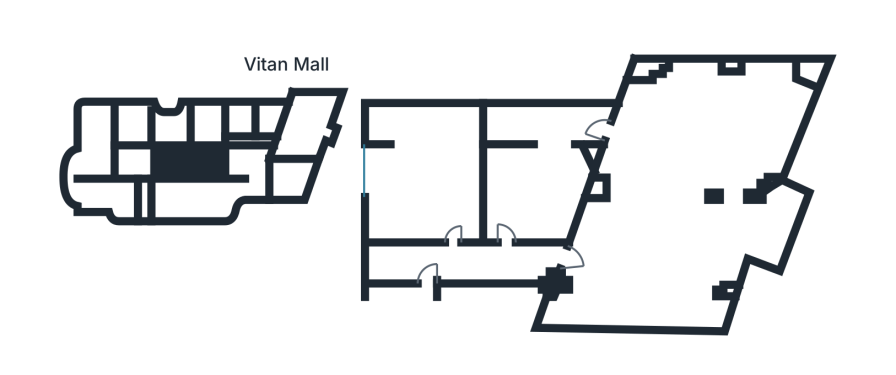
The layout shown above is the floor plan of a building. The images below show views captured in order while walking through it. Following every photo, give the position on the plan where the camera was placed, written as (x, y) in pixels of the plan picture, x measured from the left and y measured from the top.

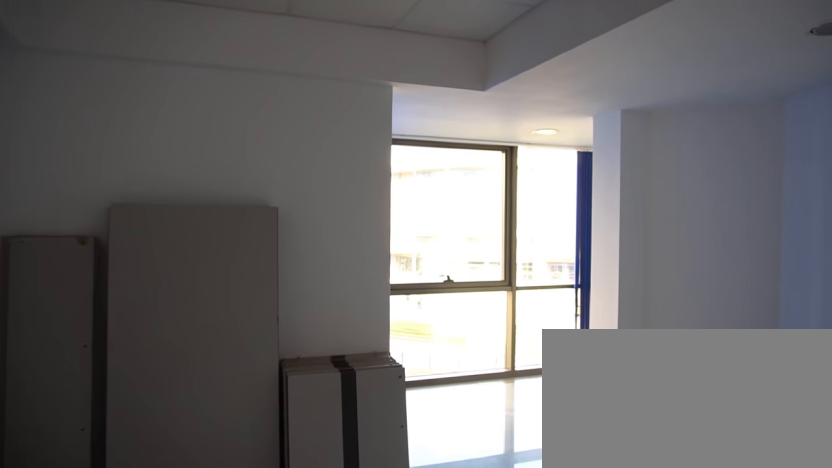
(527, 206)
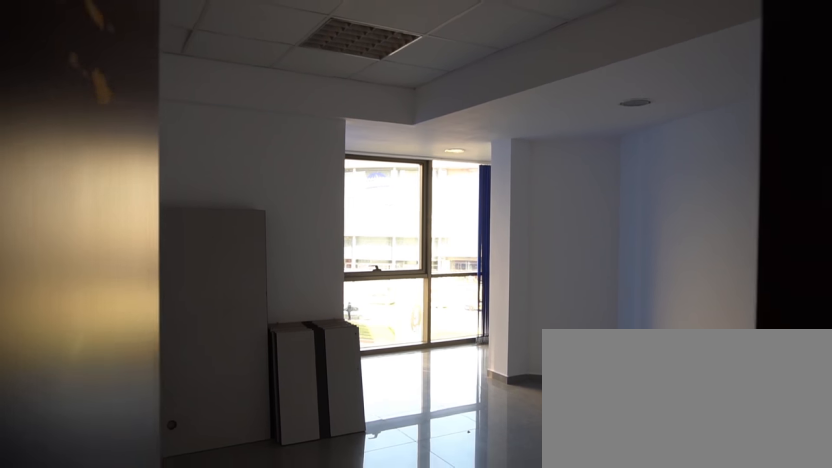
(505, 263)
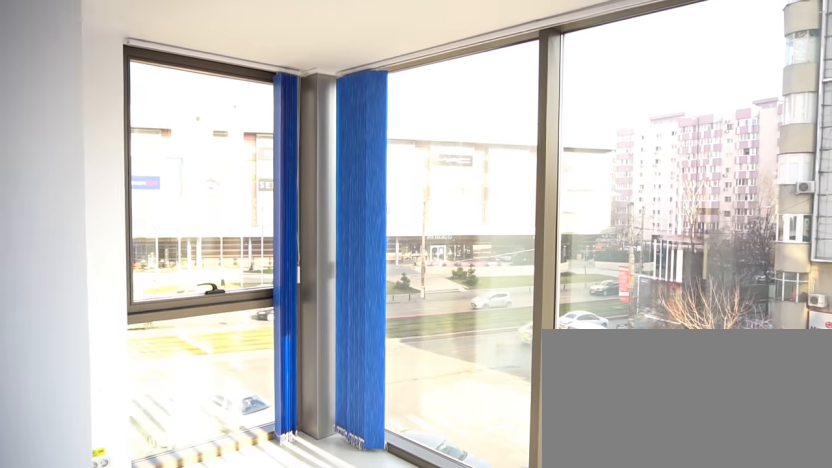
(746, 268)
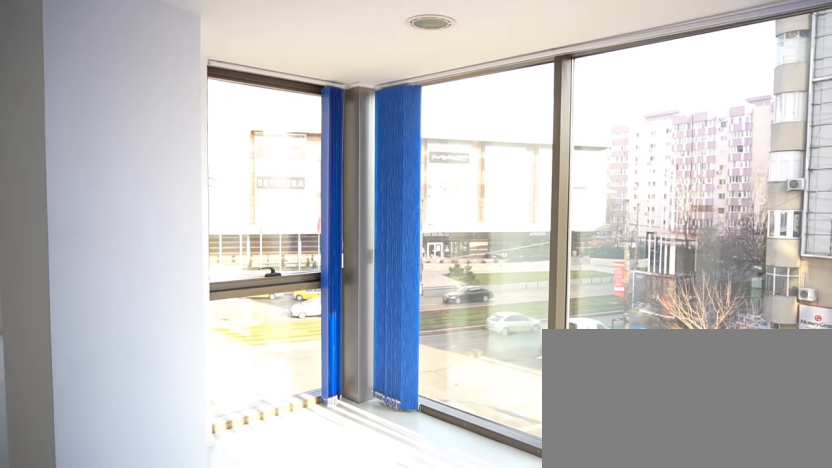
(728, 287)
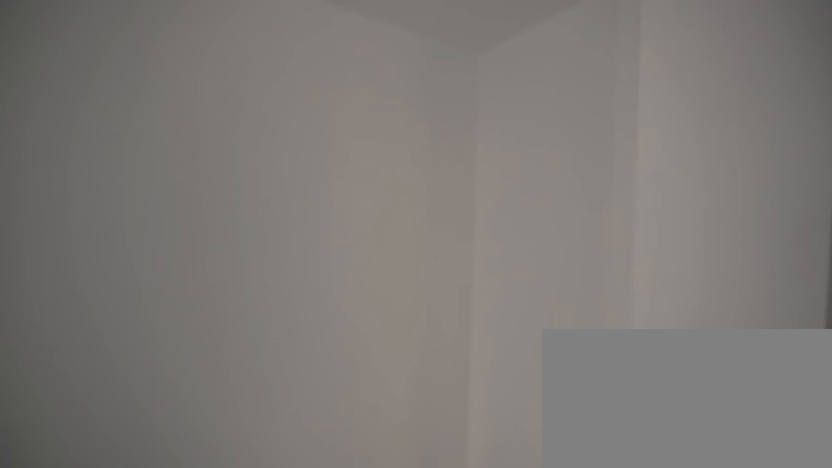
(563, 312)
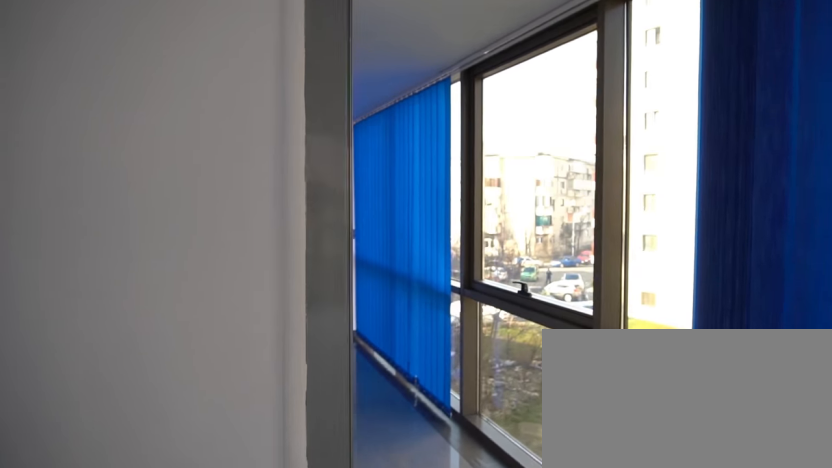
(614, 126)
